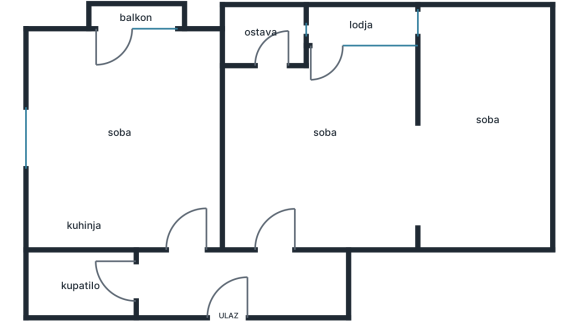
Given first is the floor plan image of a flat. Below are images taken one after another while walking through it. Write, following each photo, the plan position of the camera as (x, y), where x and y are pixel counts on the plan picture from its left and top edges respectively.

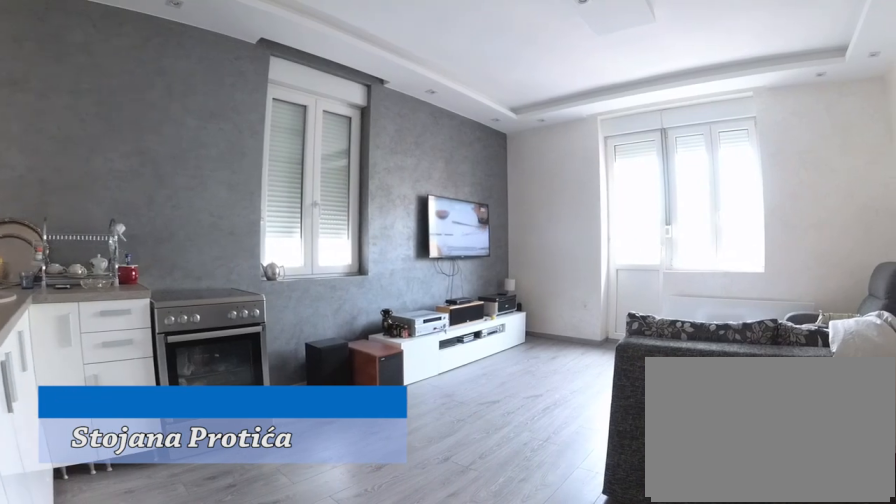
(201, 219)
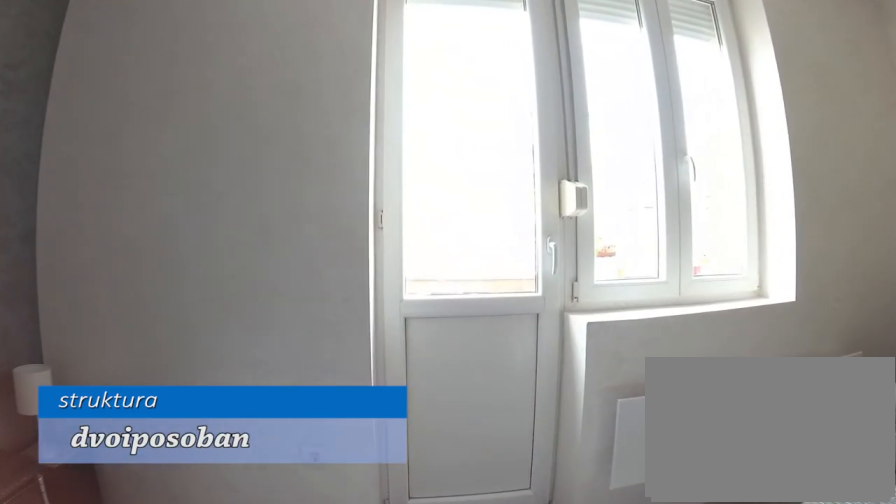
(105, 107)
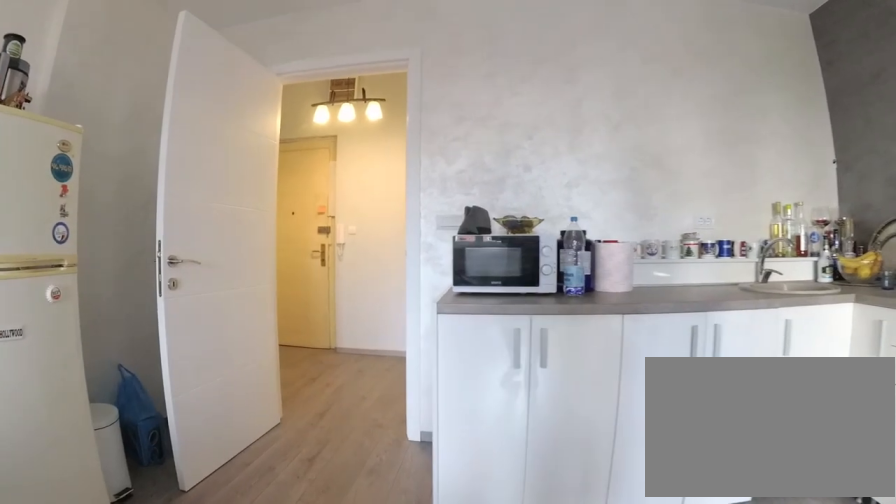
(142, 143)
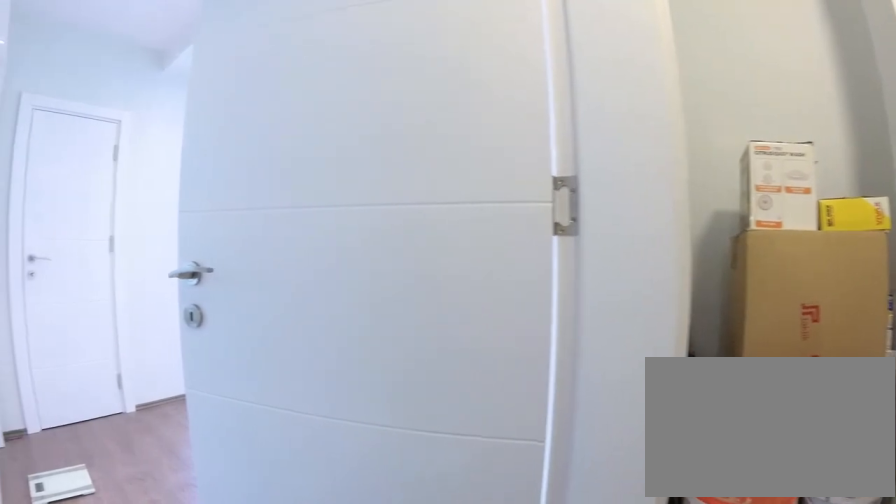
(264, 283)
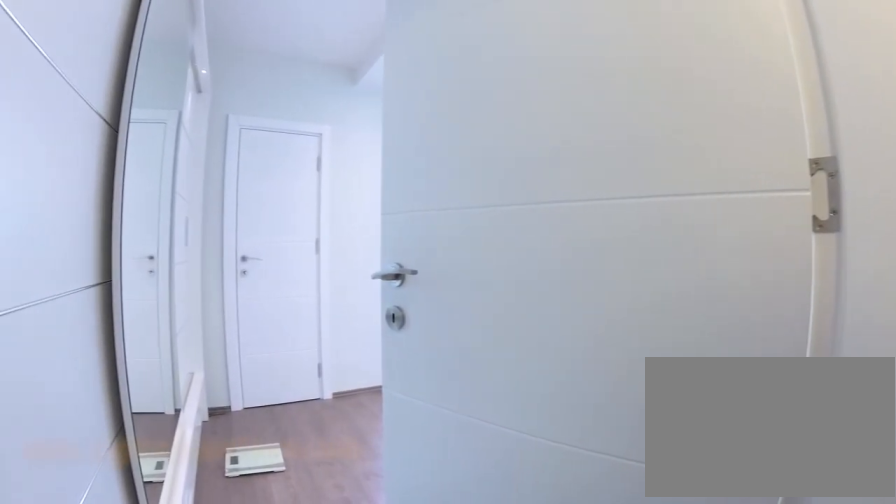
(272, 280)
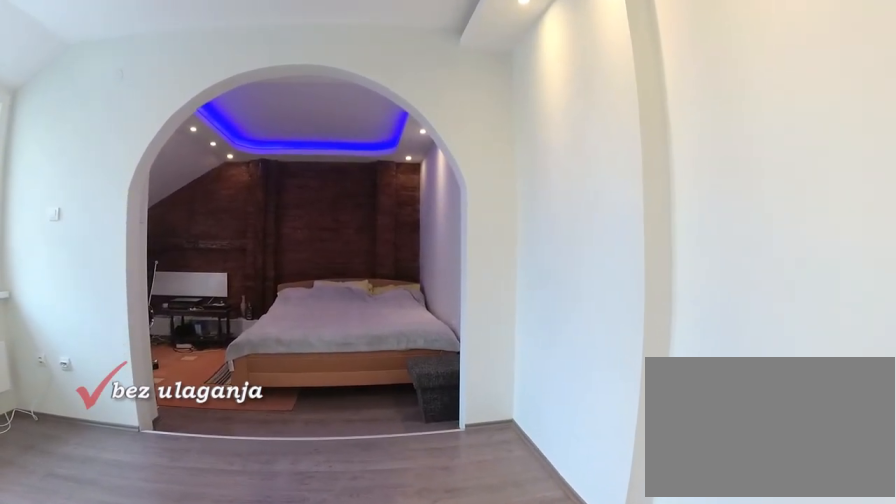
(310, 167)
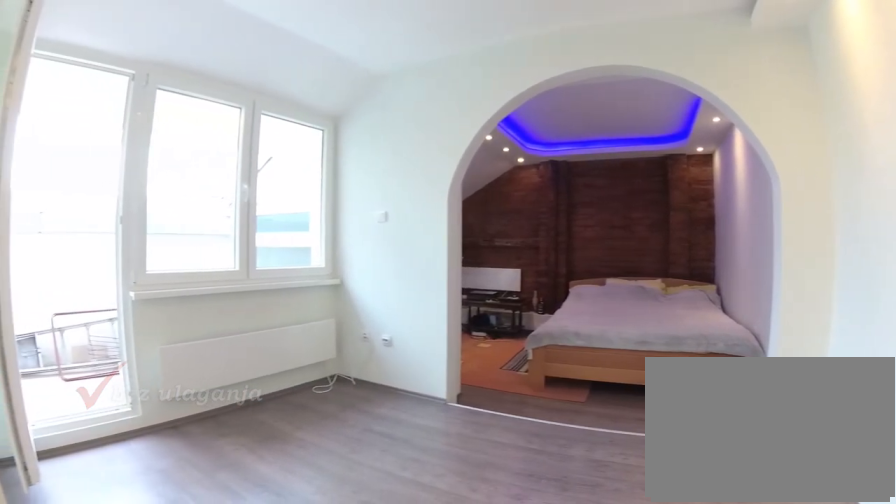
(317, 171)
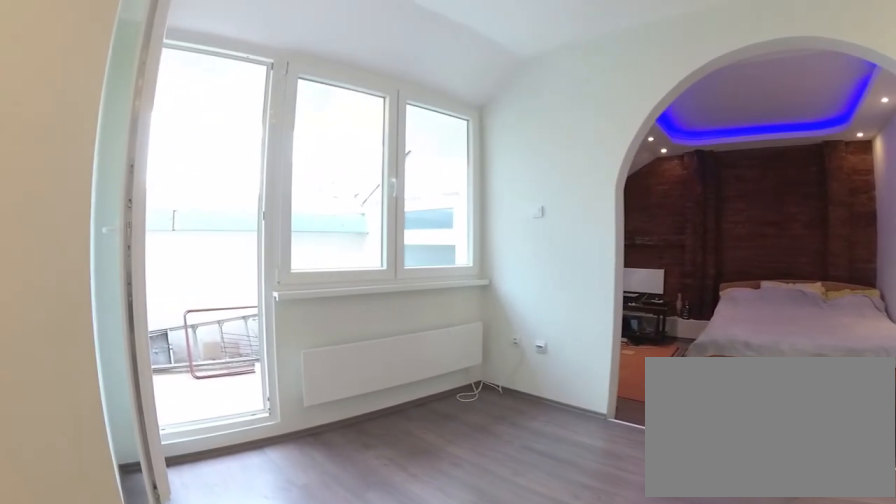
(321, 167)
